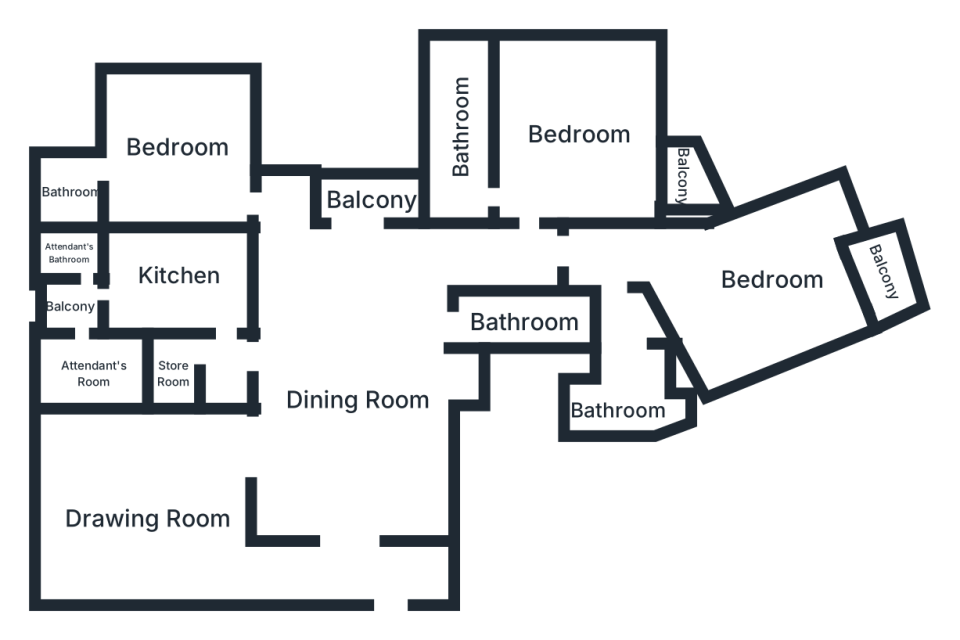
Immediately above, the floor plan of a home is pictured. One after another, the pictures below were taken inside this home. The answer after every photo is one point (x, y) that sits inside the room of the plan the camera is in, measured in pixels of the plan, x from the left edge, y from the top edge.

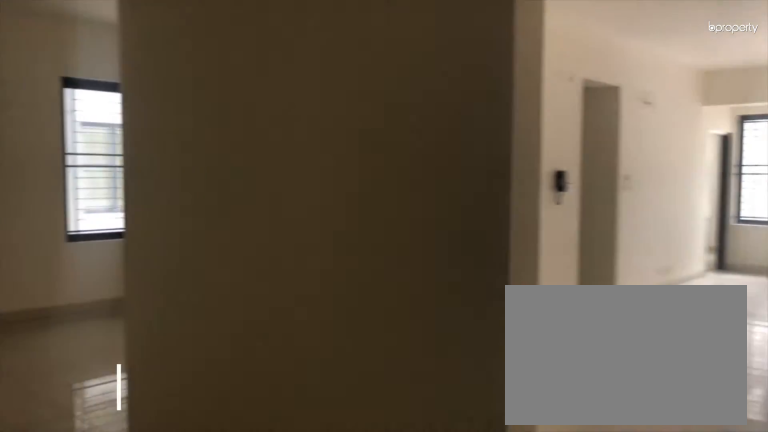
(391, 572)
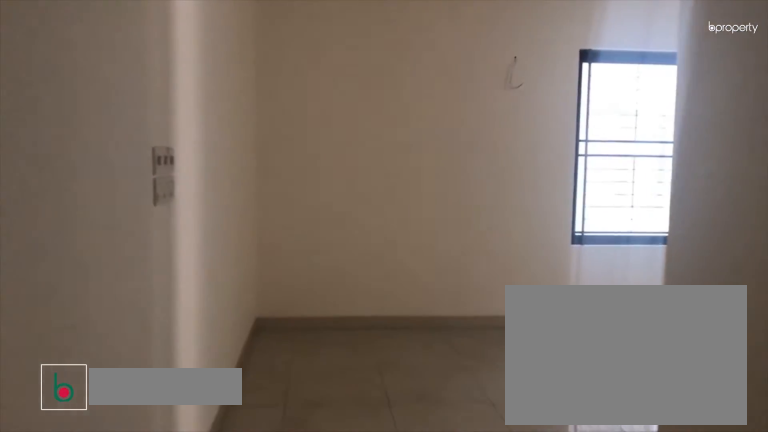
(152, 529)
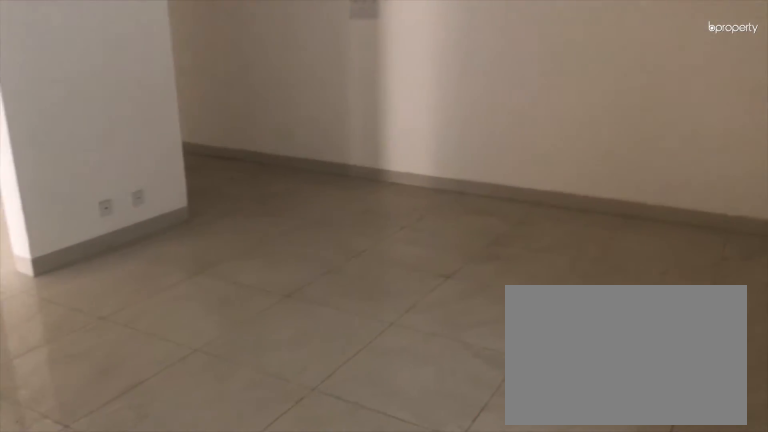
(152, 529)
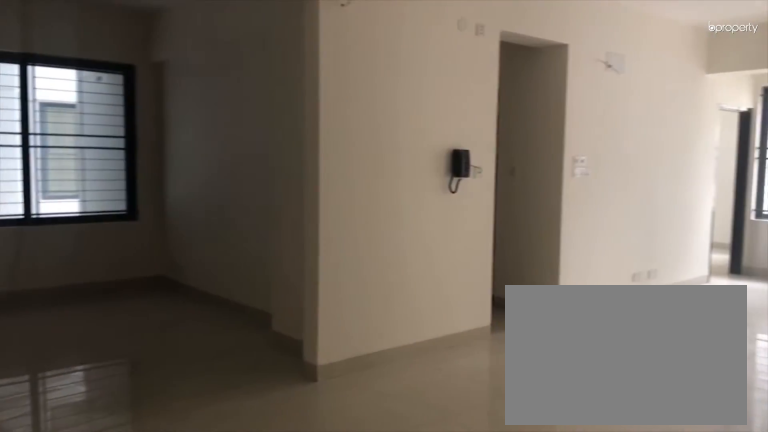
(359, 402)
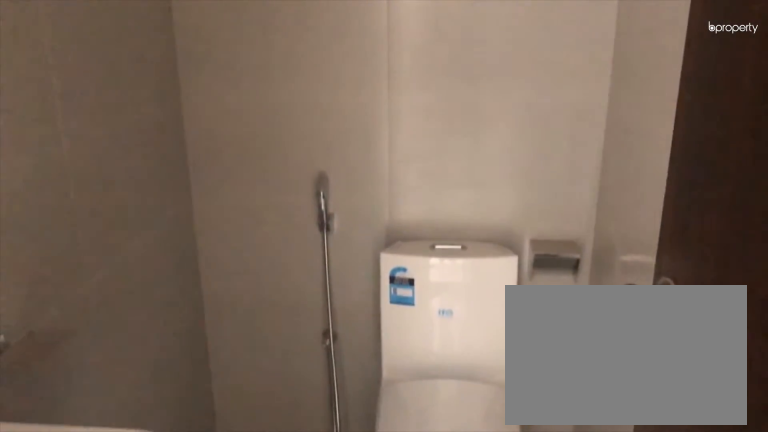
(524, 323)
